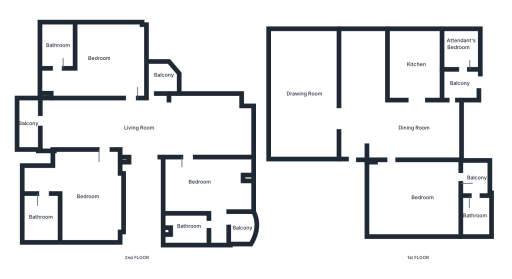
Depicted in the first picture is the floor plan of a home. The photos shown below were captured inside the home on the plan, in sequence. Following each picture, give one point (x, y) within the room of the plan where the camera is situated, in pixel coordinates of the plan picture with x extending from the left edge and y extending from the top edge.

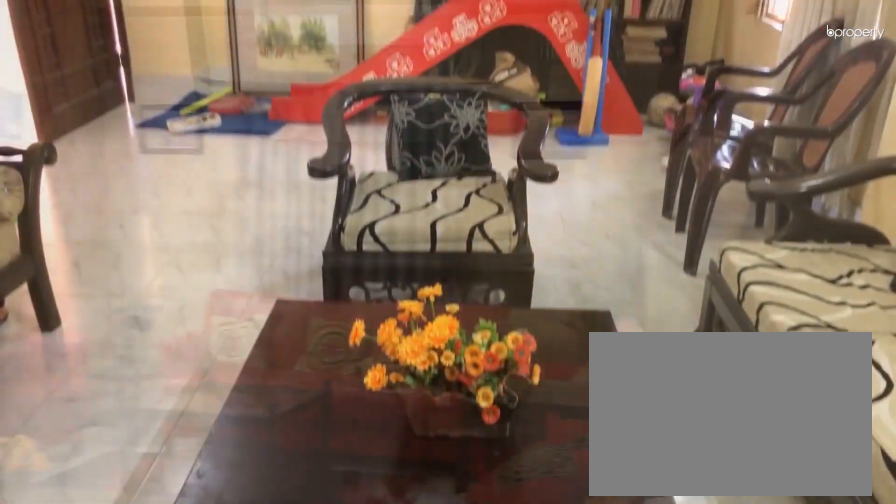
(300, 93)
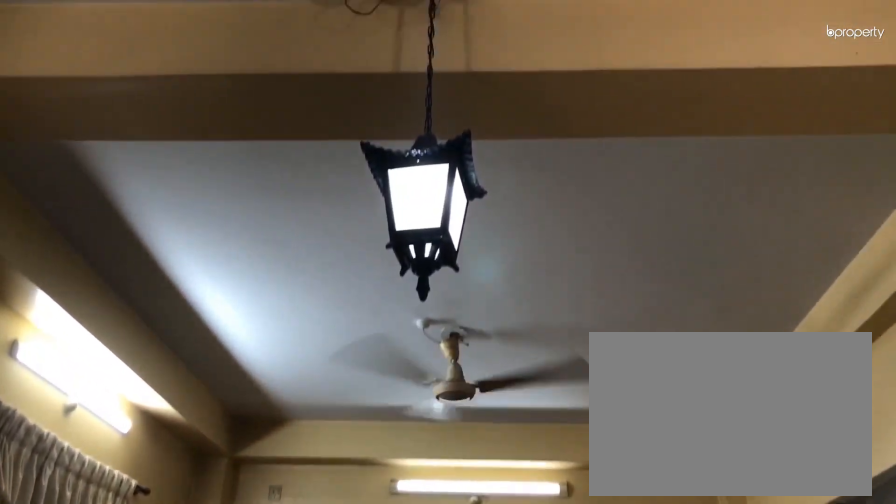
(305, 94)
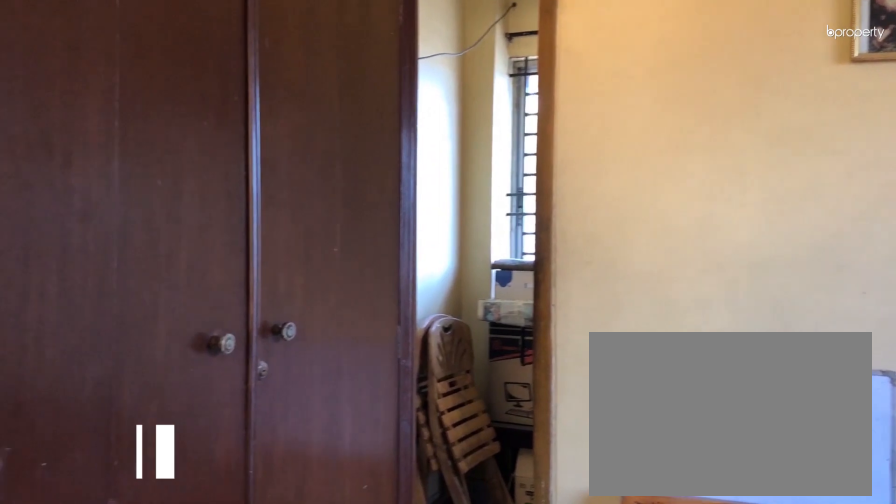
(414, 197)
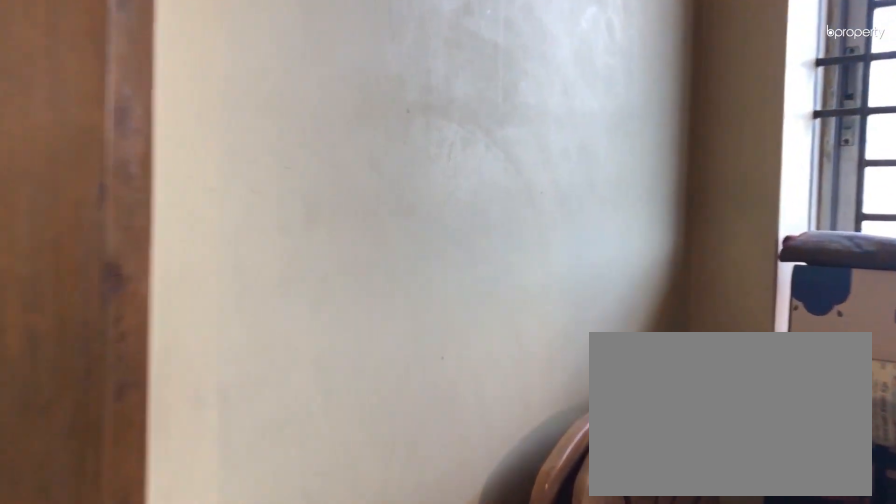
(464, 178)
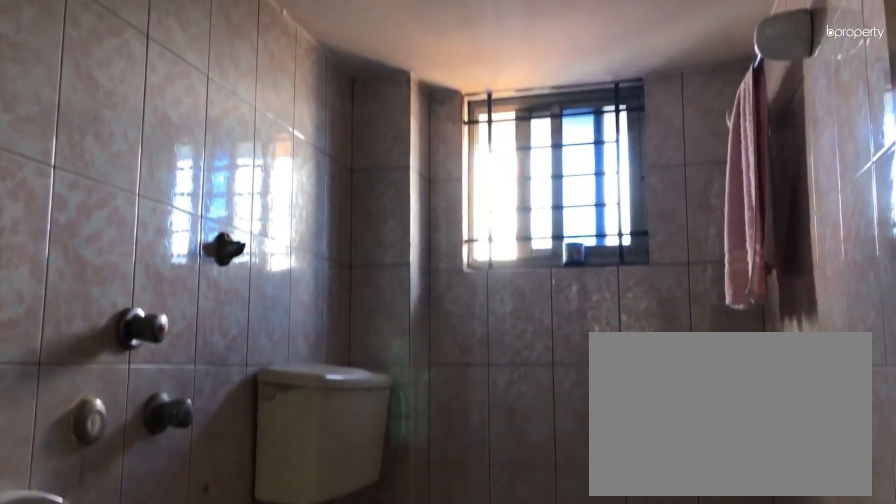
(482, 216)
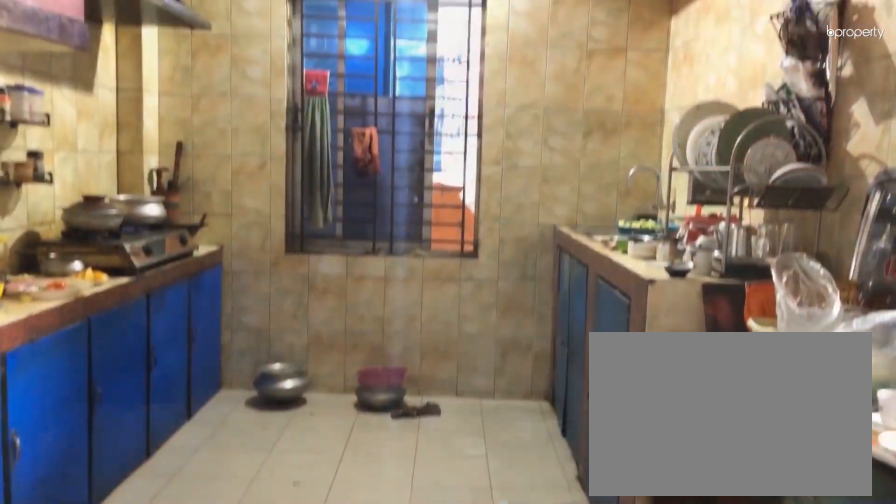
(411, 56)
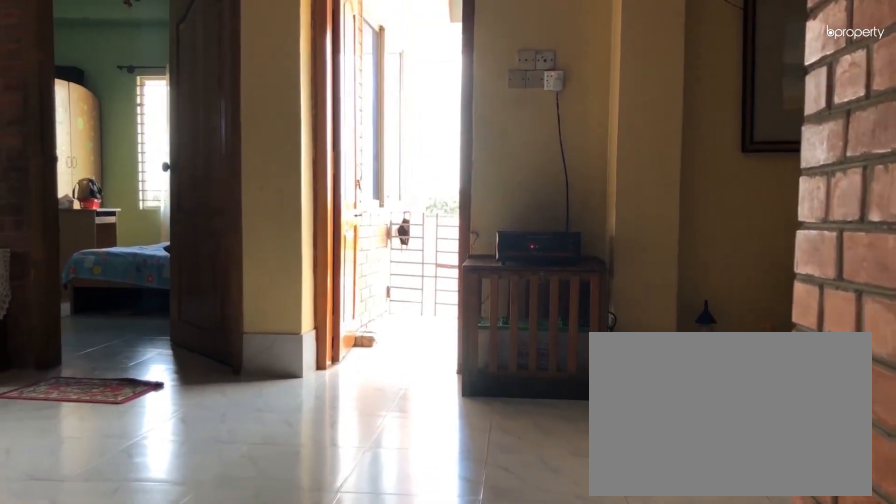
(142, 149)
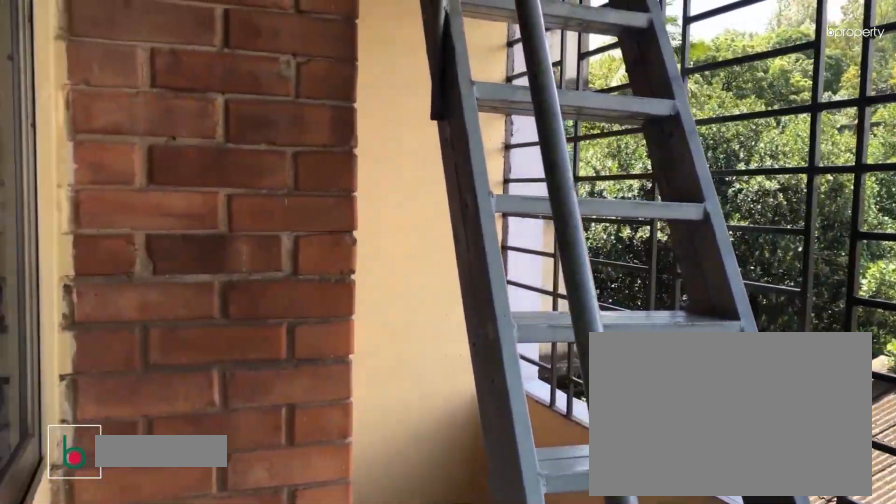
(27, 122)
